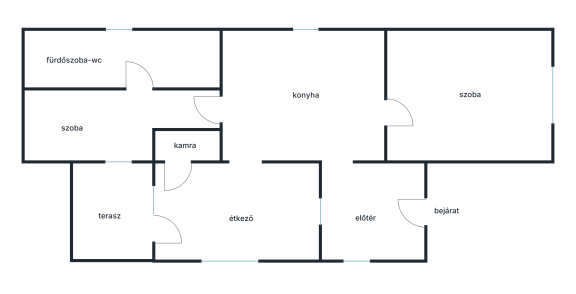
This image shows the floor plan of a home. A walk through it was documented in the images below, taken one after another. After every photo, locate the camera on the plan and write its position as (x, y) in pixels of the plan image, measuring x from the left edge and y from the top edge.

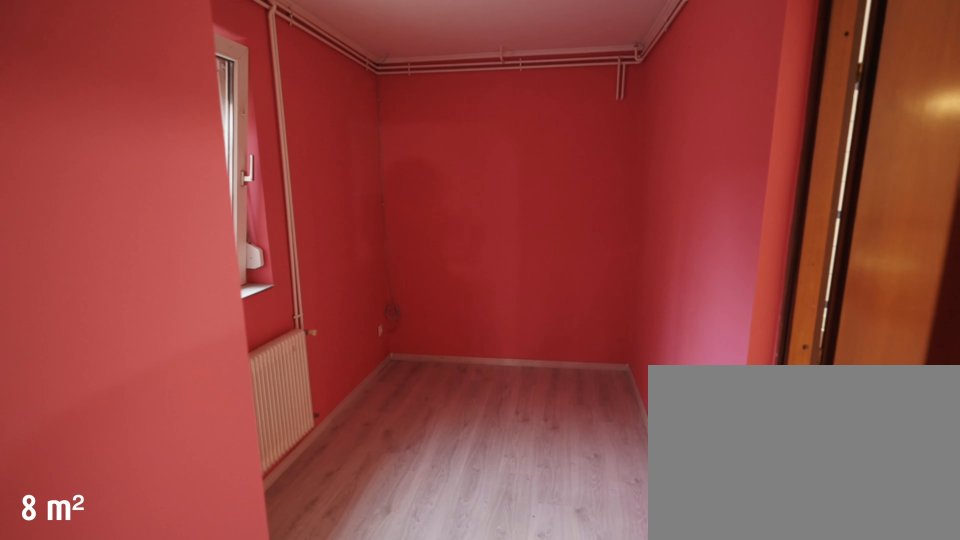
(200, 108)
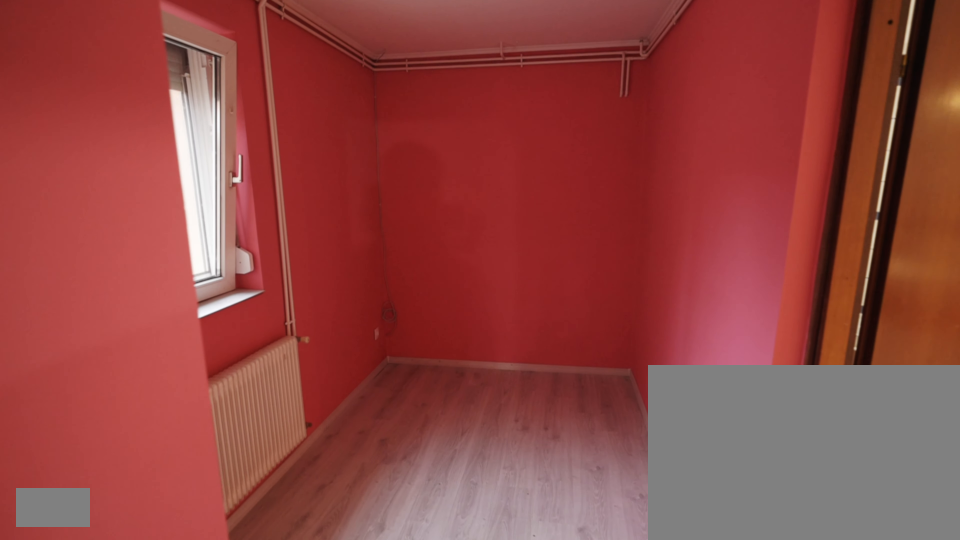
(185, 108)
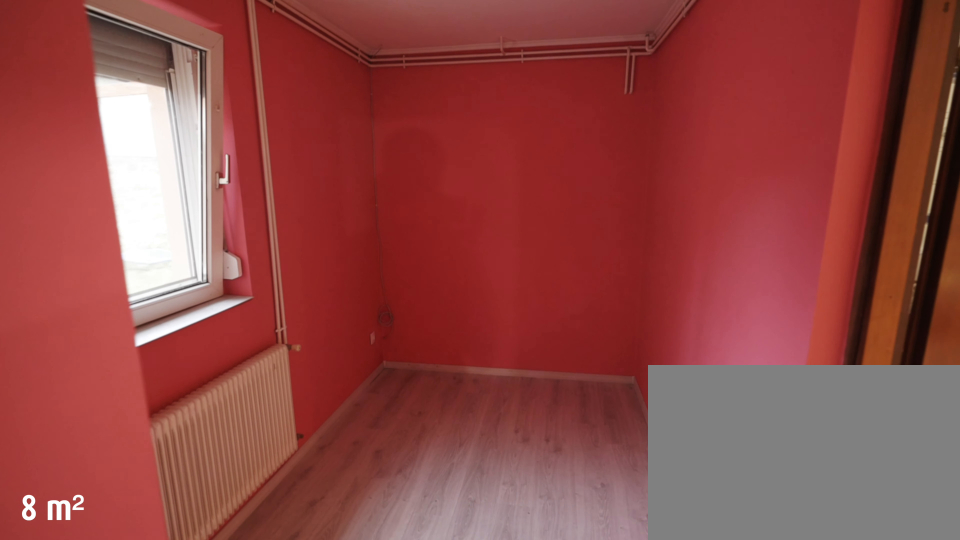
(167, 108)
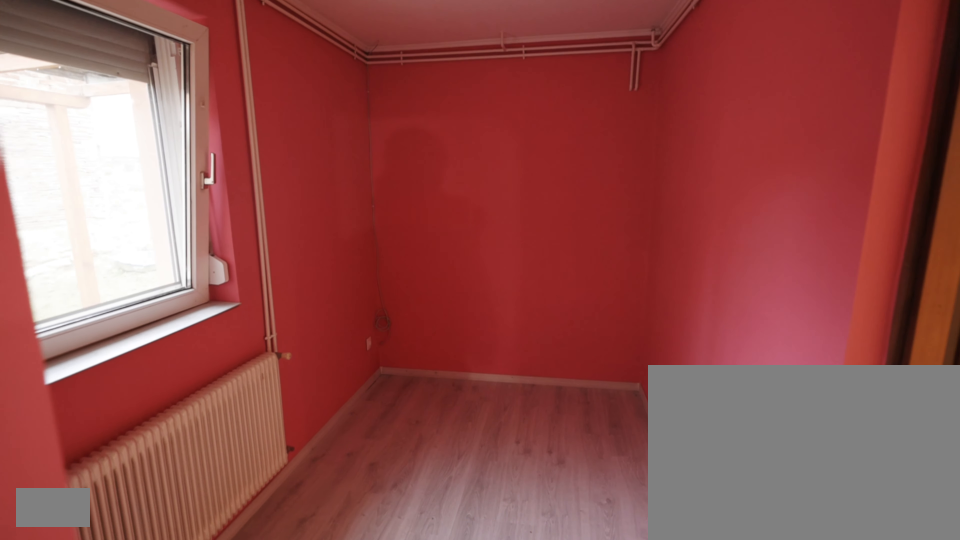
(150, 108)
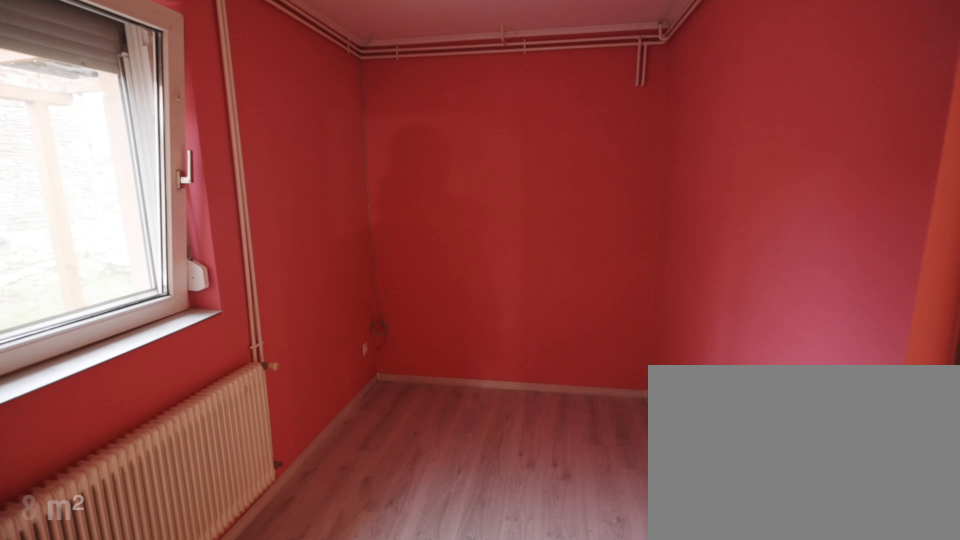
(134, 108)
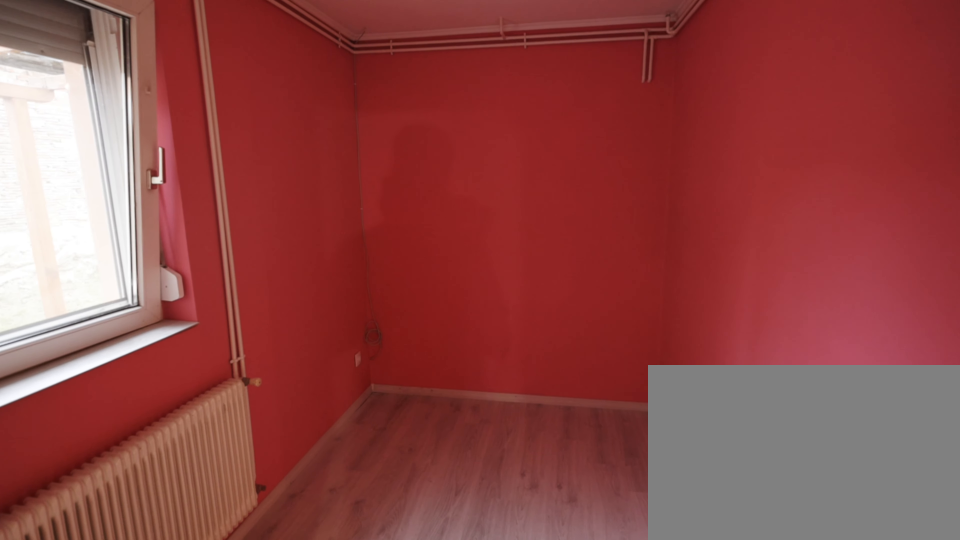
(122, 108)
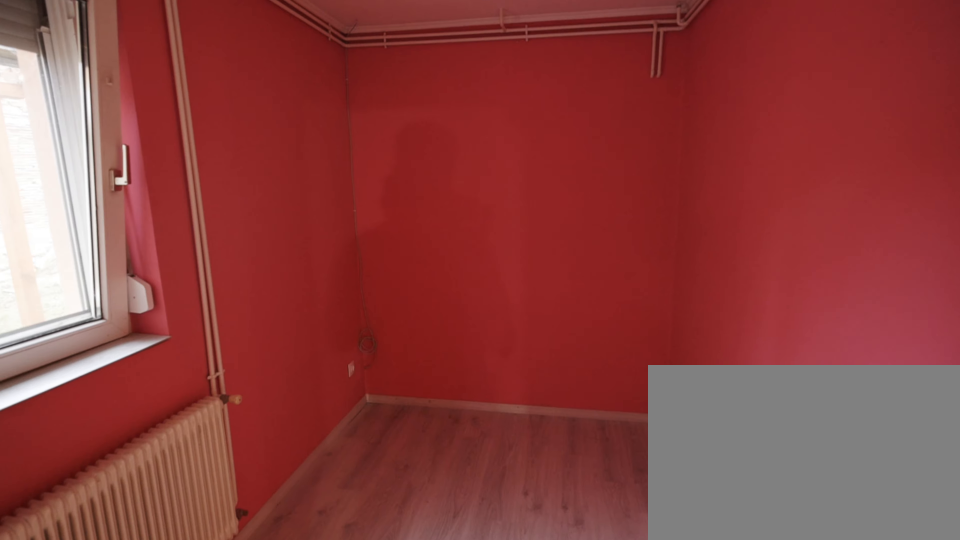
(114, 108)
